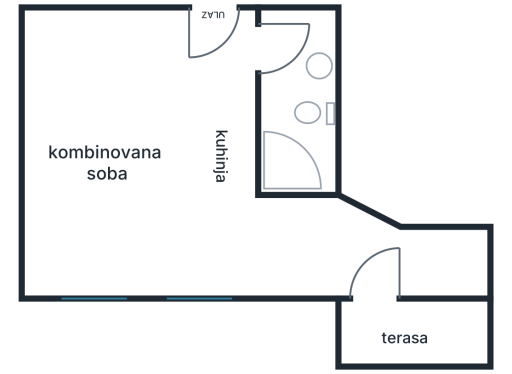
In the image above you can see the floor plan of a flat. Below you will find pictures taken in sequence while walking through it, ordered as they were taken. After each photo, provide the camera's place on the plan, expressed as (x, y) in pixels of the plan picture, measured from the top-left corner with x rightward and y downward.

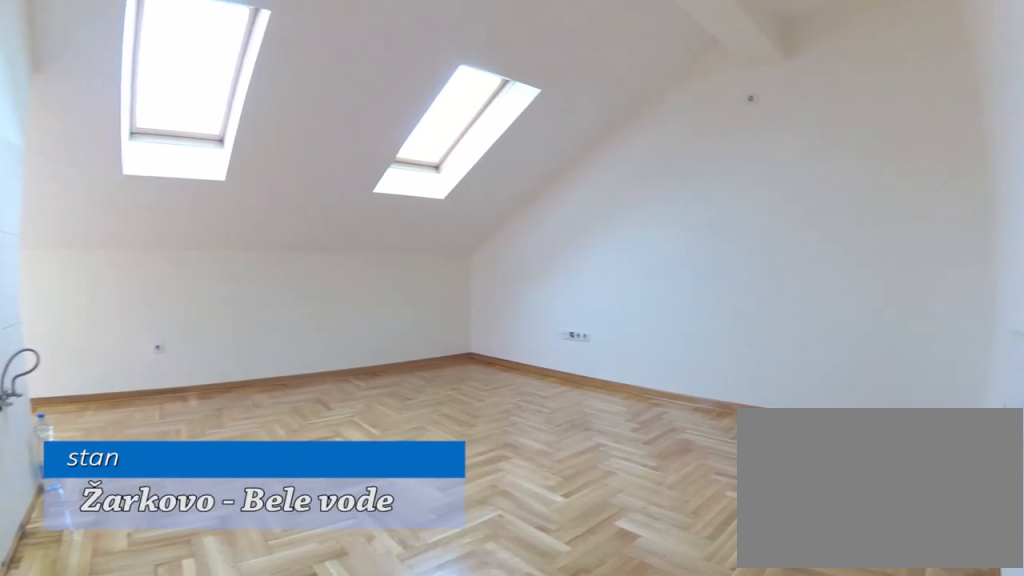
(229, 24)
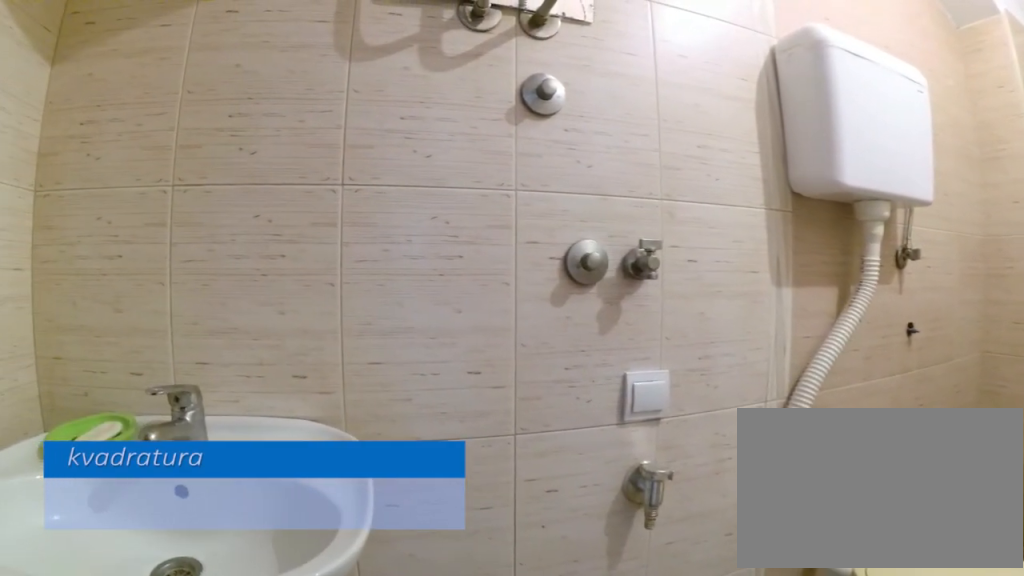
(258, 51)
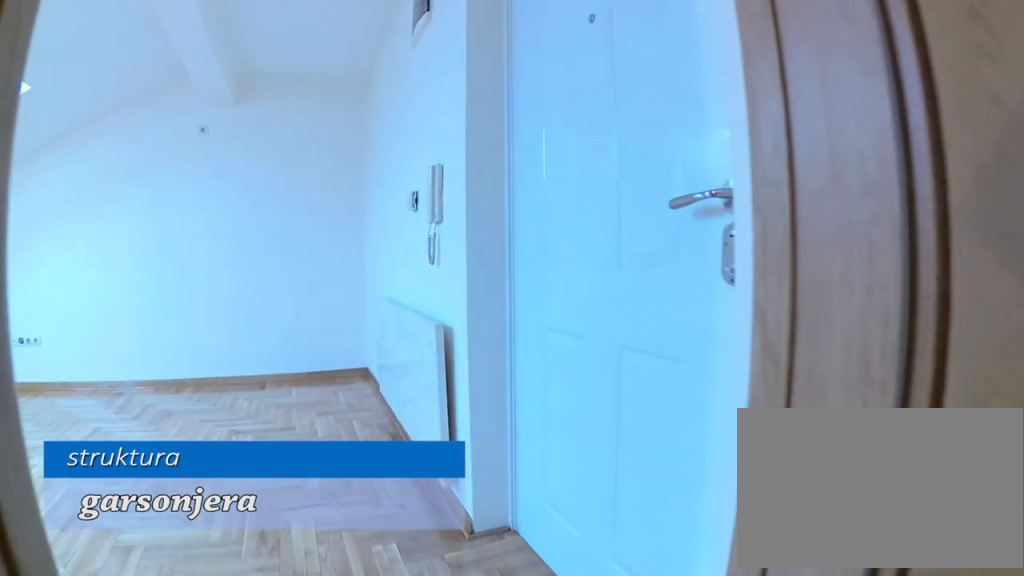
(298, 56)
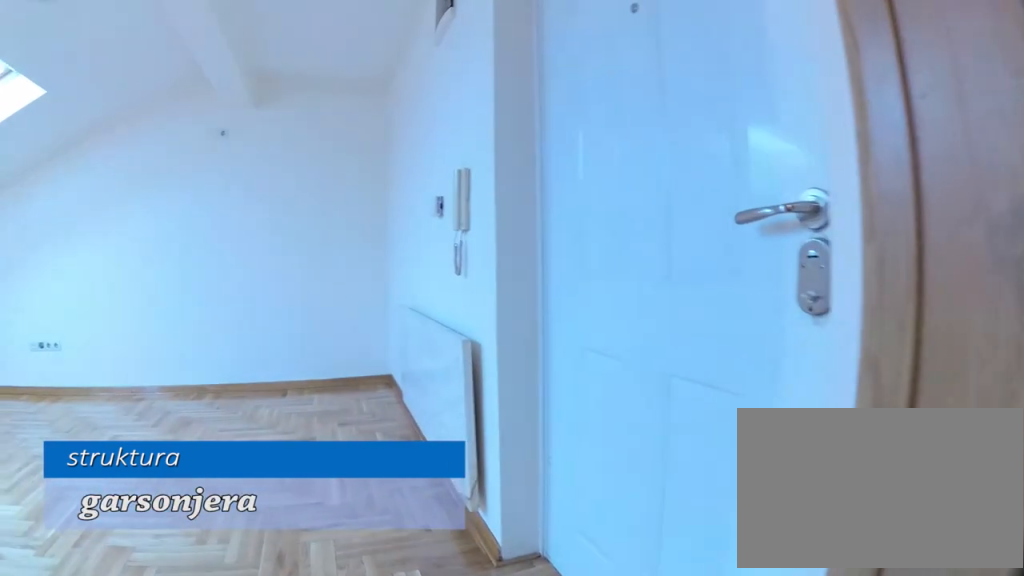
(293, 53)
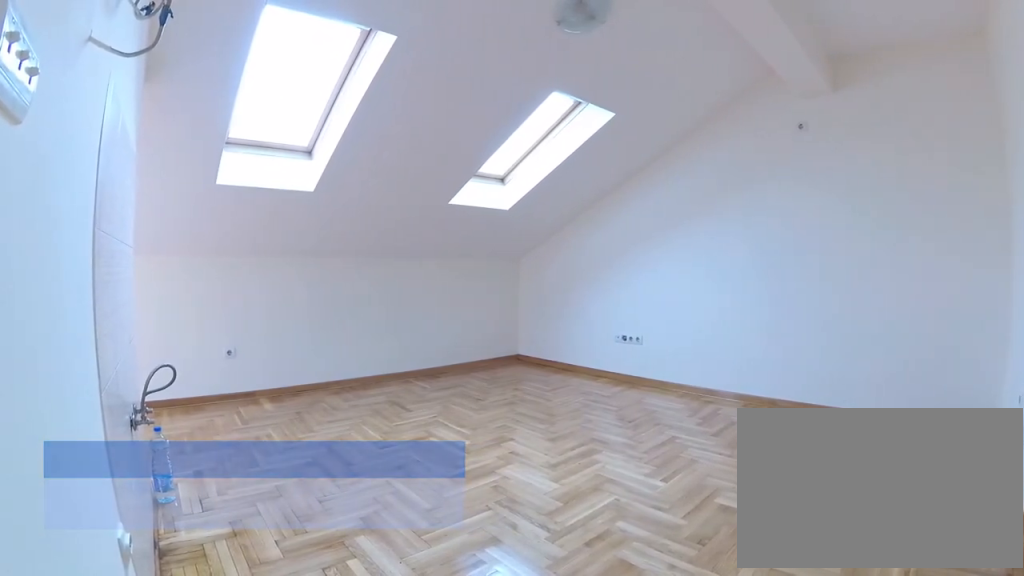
(255, 30)
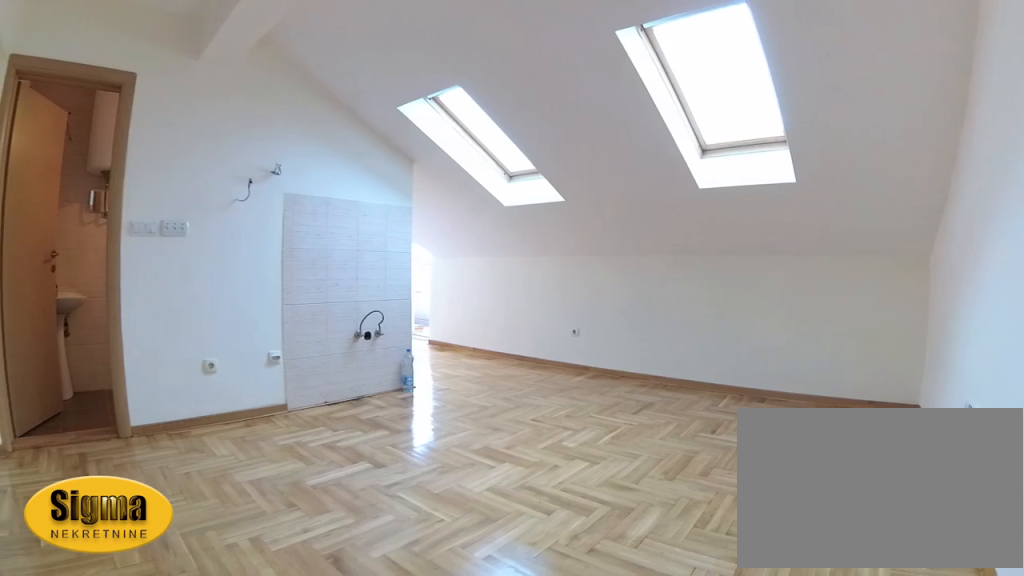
(78, 50)
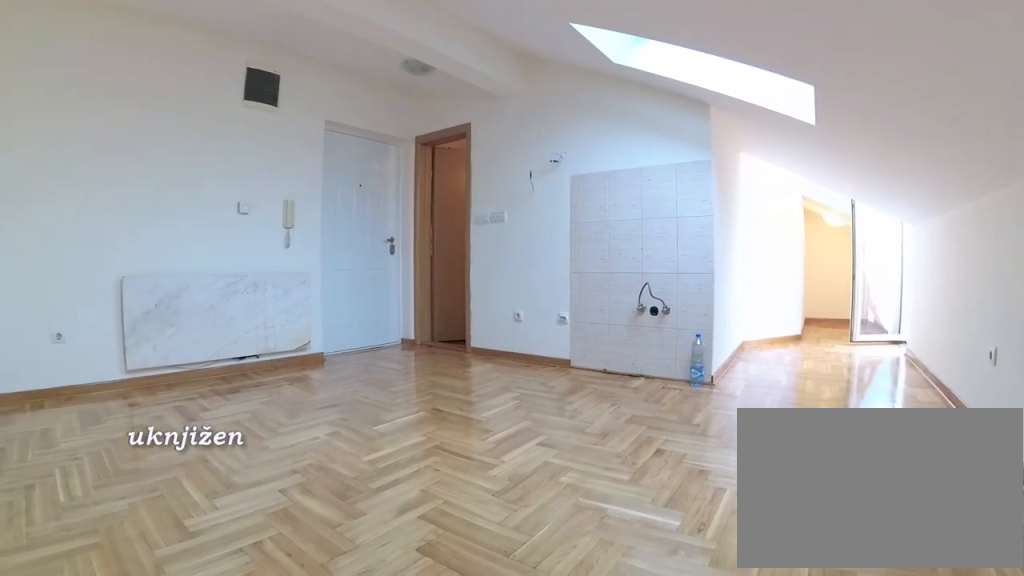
(71, 239)
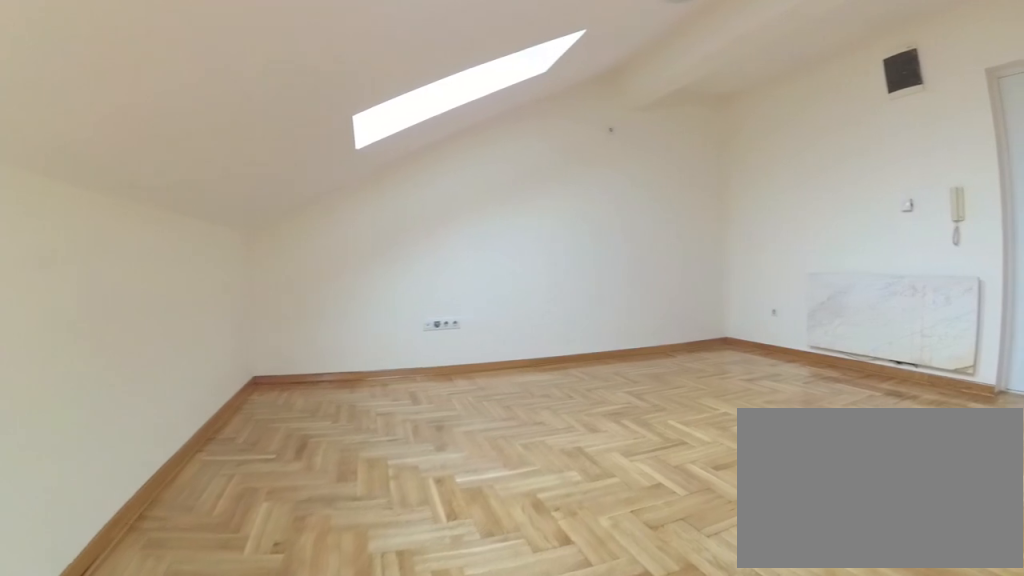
(266, 242)
